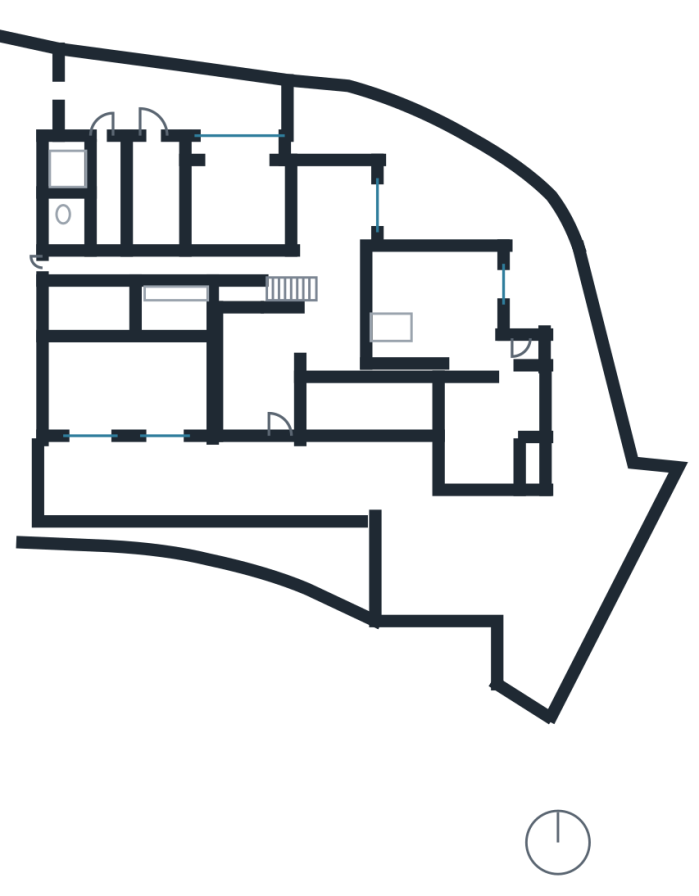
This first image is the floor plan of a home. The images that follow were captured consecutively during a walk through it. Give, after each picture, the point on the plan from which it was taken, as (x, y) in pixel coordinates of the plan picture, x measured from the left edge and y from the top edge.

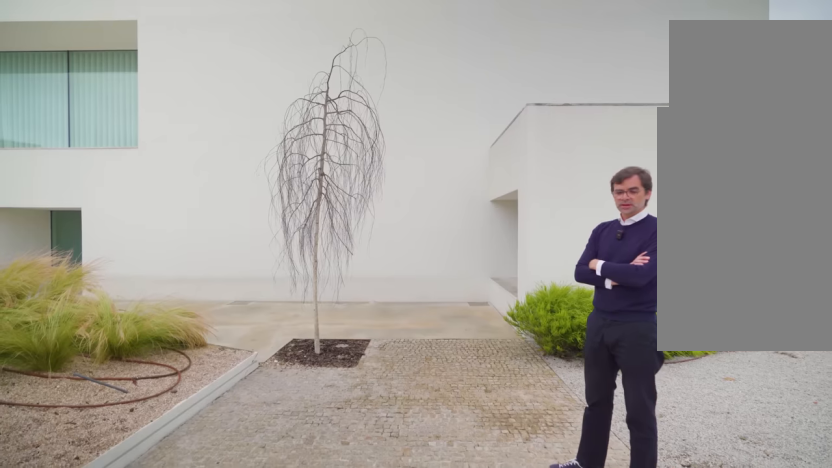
(398, 592)
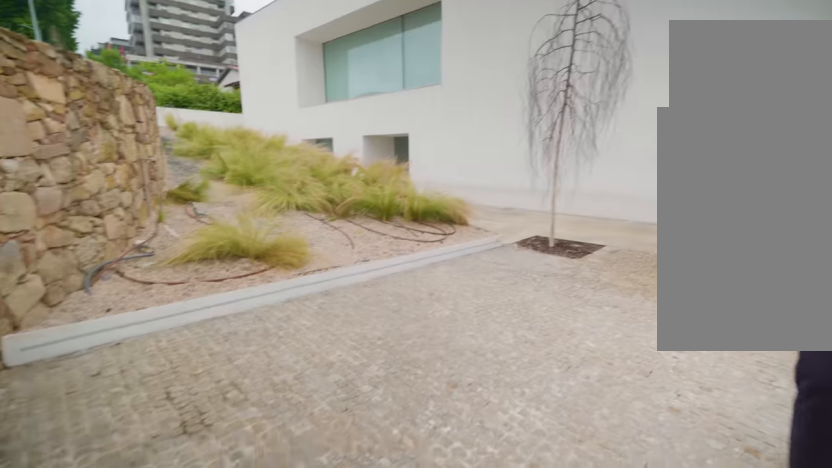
(400, 594)
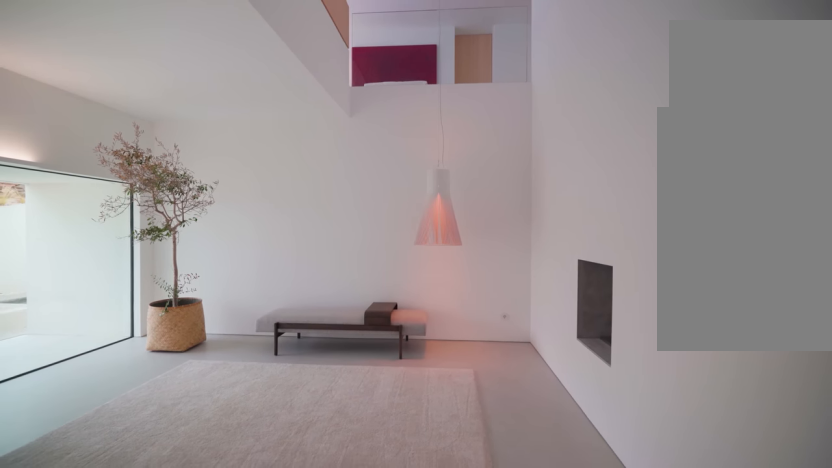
(291, 344)
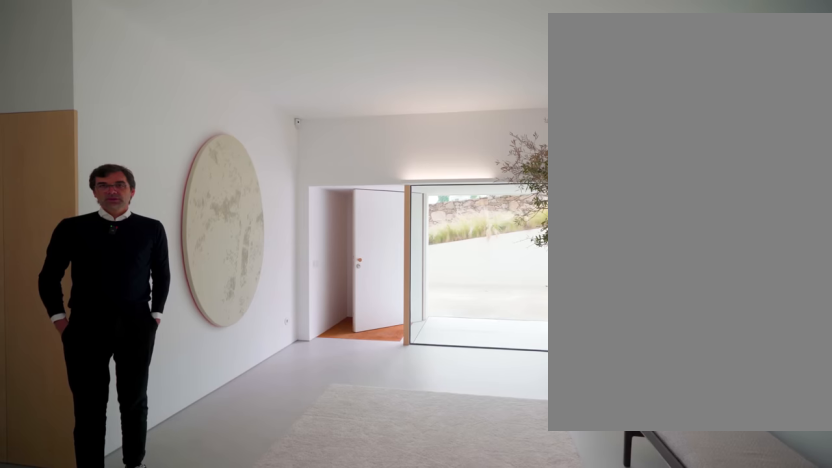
(238, 332)
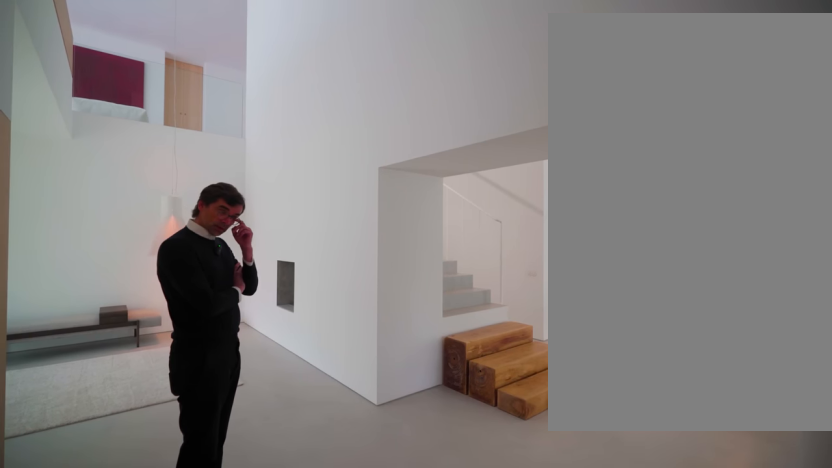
(349, 332)
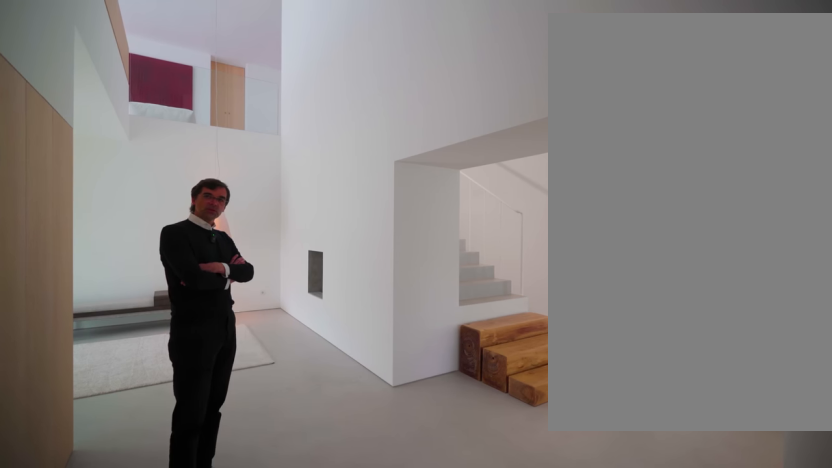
(348, 332)
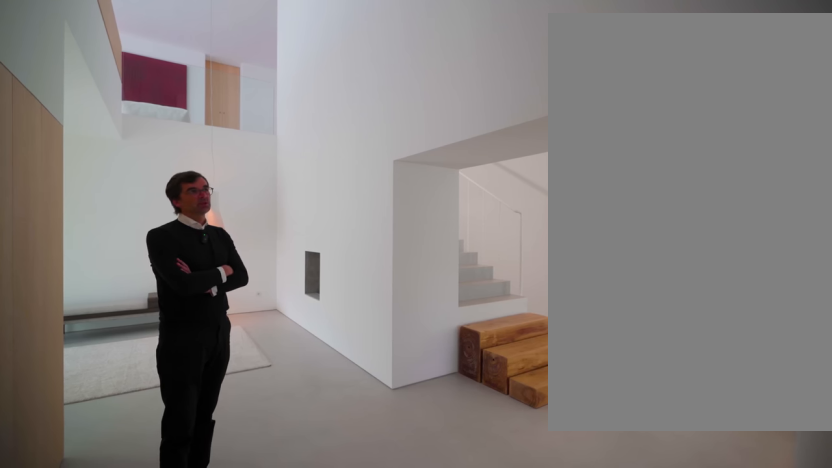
(349, 332)
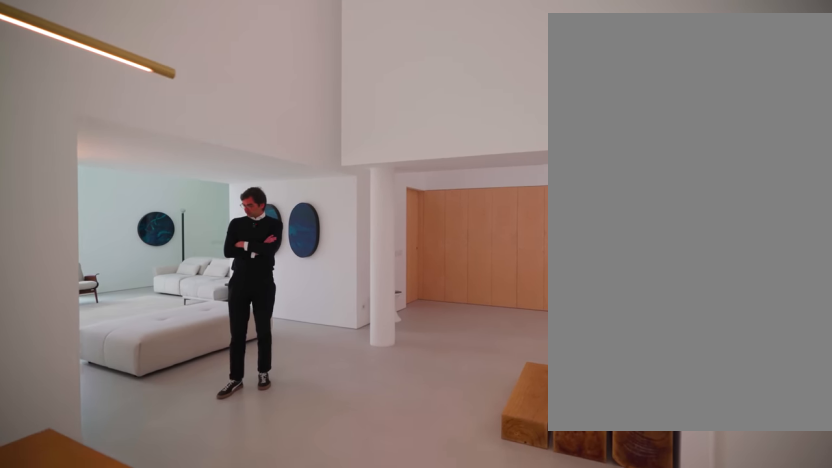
(314, 246)
